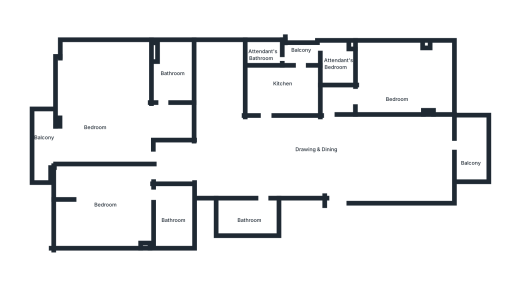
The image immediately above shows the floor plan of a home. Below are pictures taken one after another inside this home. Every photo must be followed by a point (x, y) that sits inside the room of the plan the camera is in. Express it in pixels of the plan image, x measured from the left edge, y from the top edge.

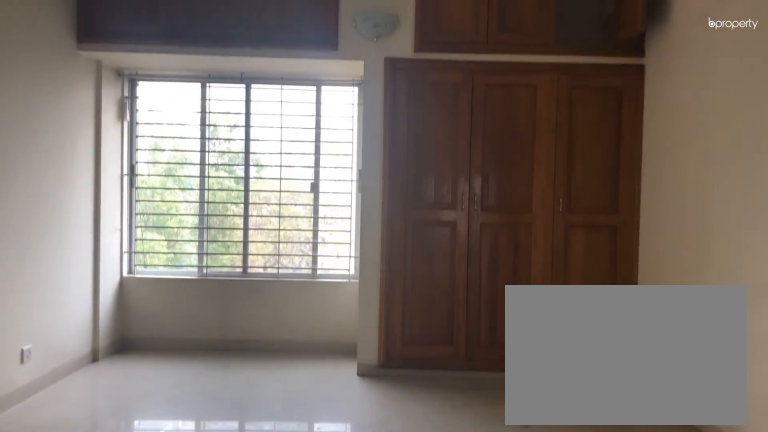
(101, 199)
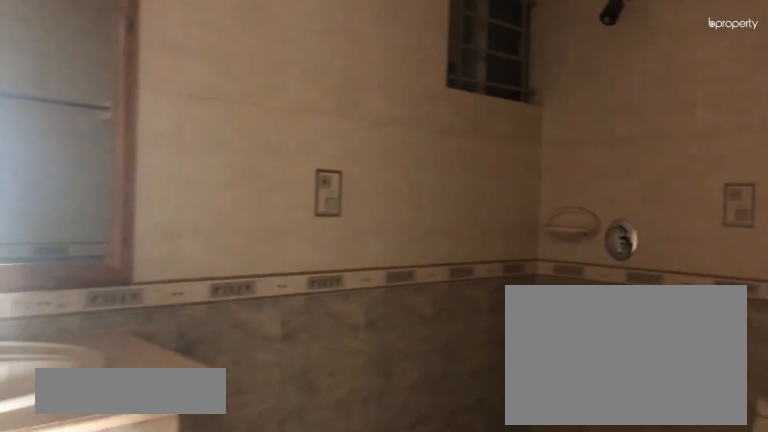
(176, 216)
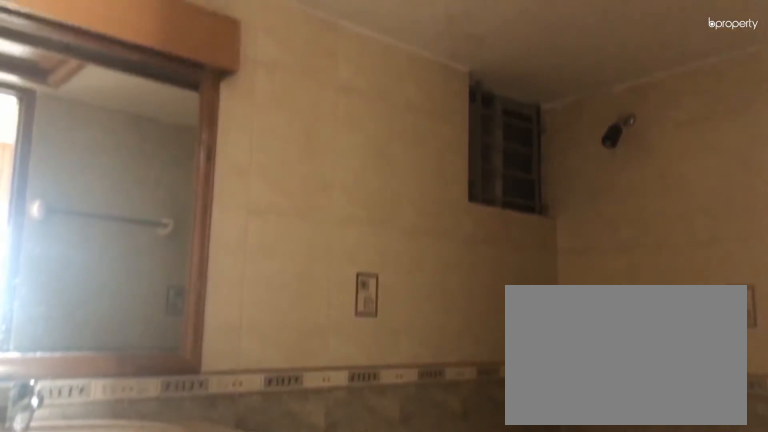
(176, 217)
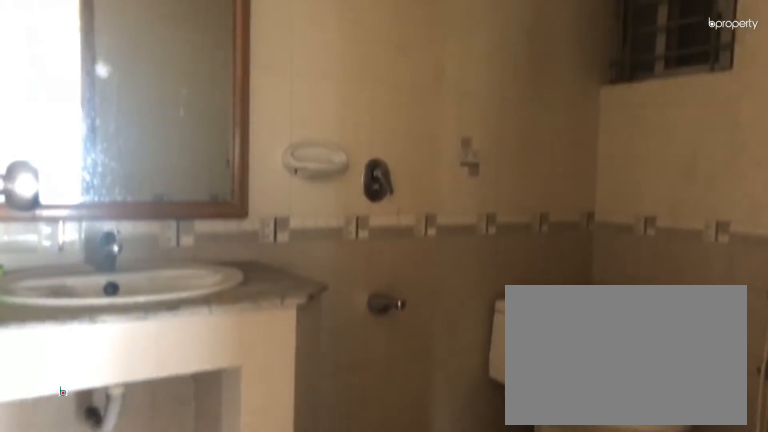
(251, 217)
